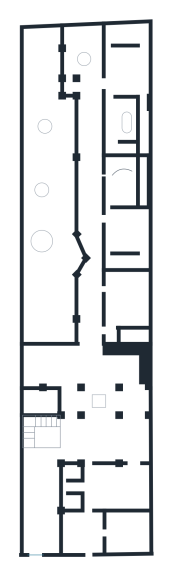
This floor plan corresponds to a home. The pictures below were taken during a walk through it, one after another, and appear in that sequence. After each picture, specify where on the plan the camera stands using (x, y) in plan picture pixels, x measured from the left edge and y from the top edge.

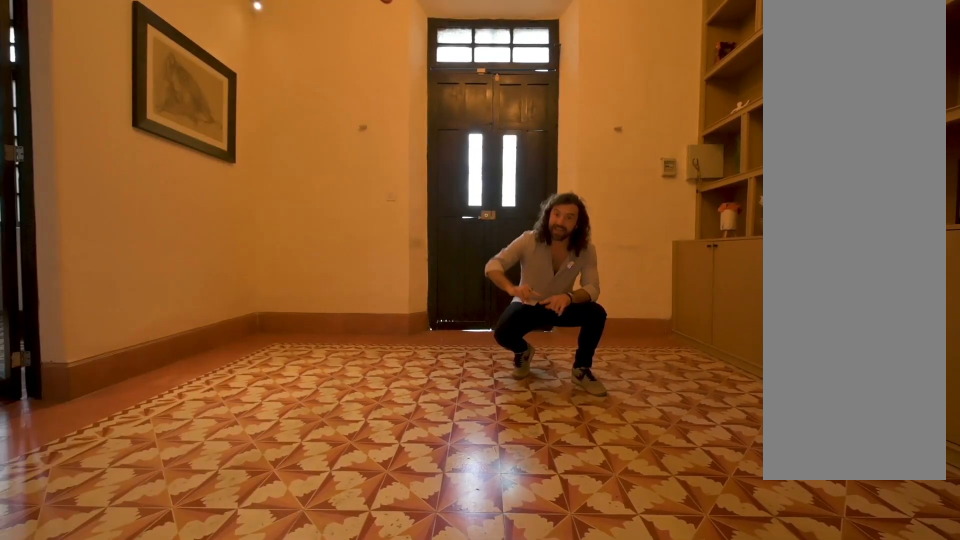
(86, 531)
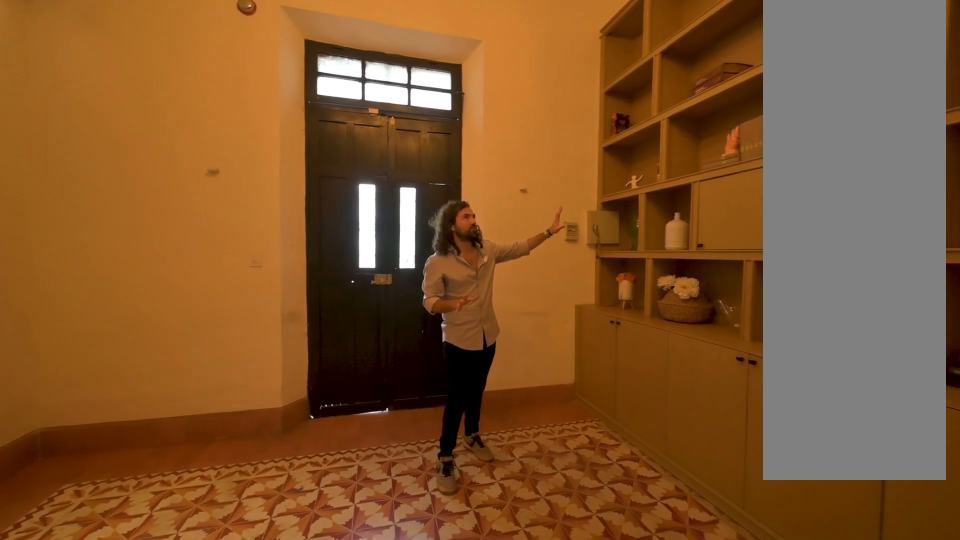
(86, 531)
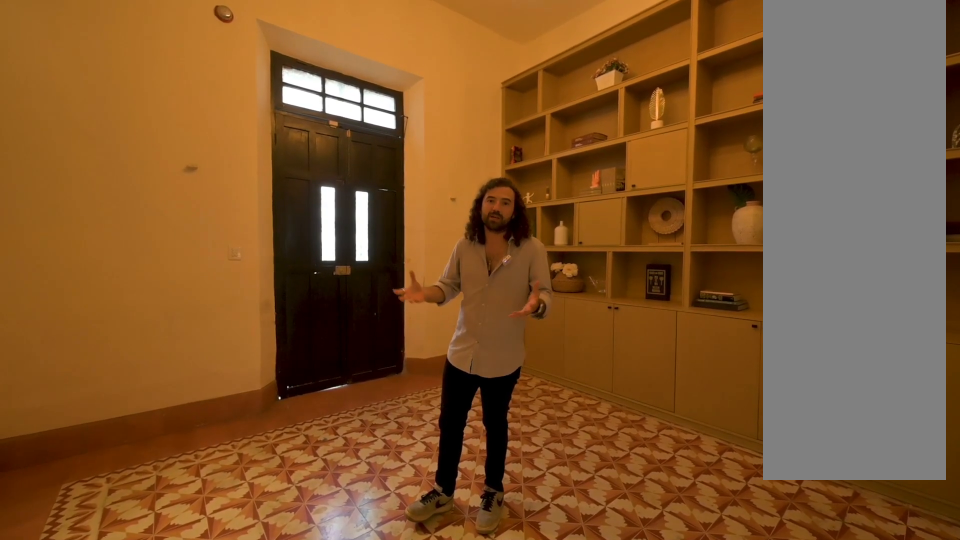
(86, 531)
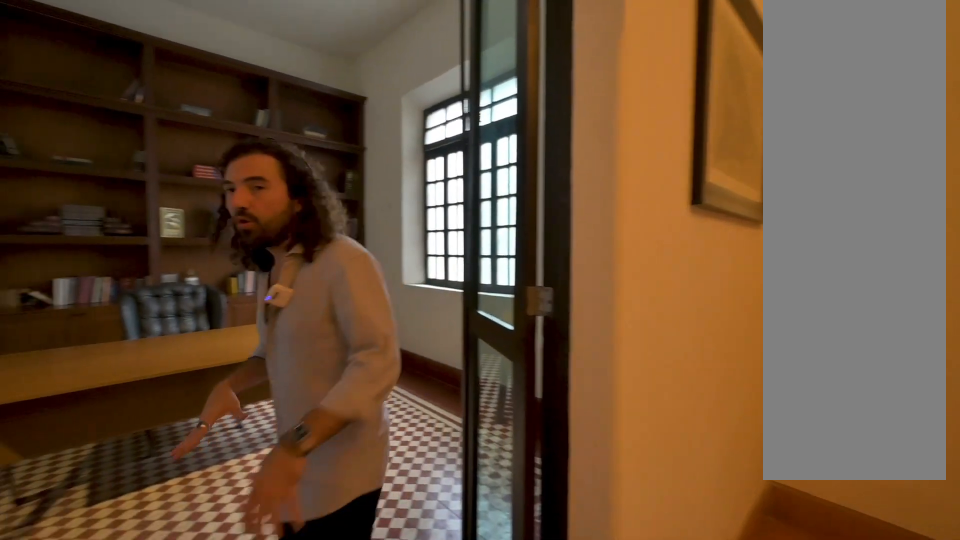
(104, 531)
